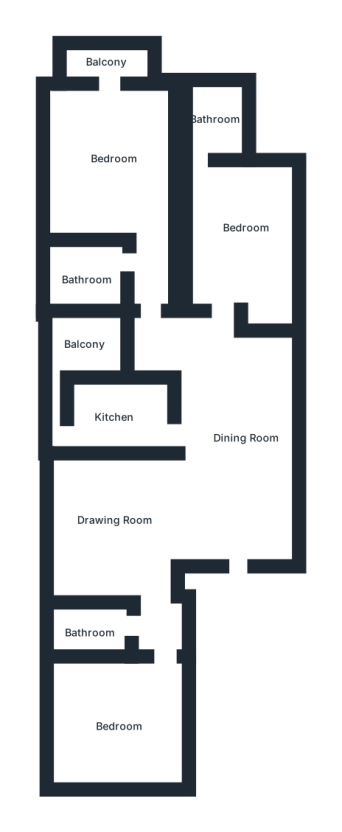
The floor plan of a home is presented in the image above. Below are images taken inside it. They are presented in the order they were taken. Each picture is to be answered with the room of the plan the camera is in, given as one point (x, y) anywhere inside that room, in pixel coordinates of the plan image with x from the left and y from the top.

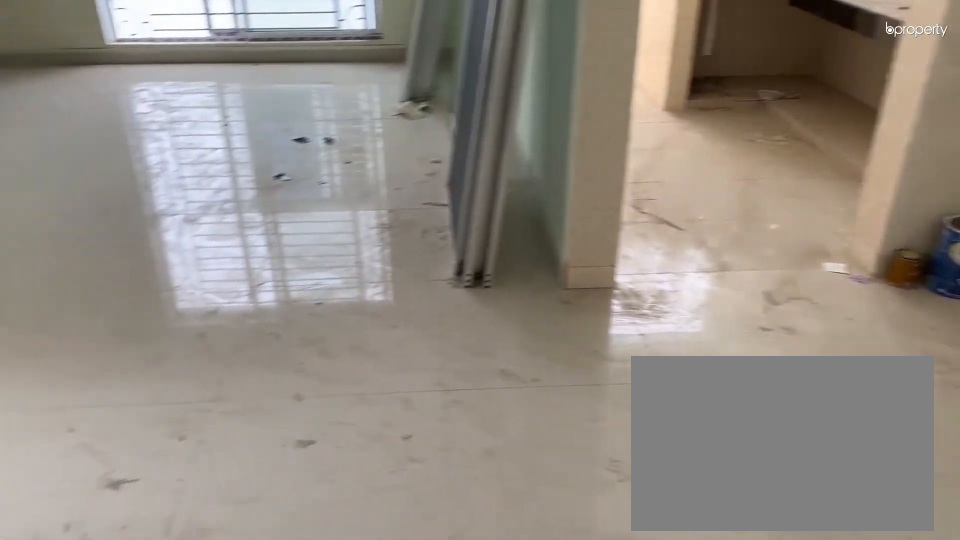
(234, 426)
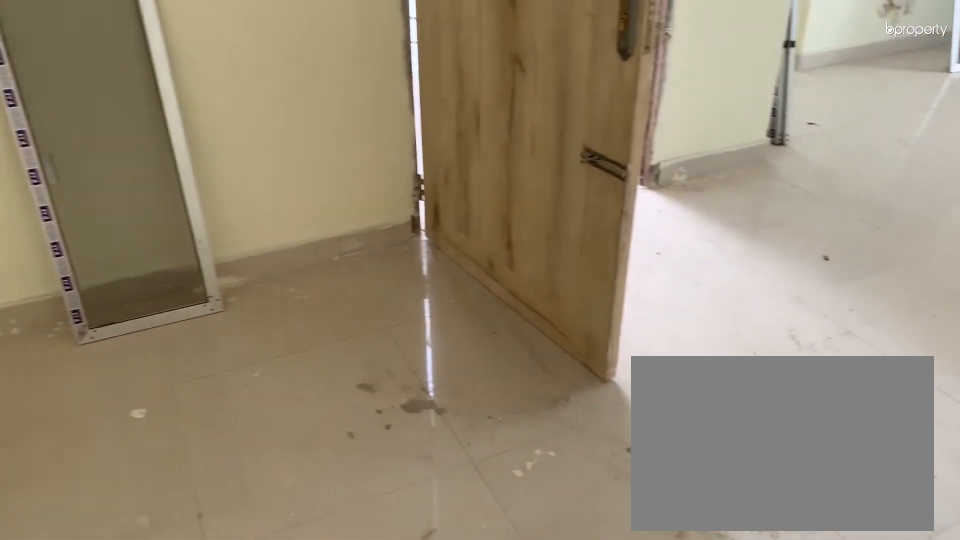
(234, 426)
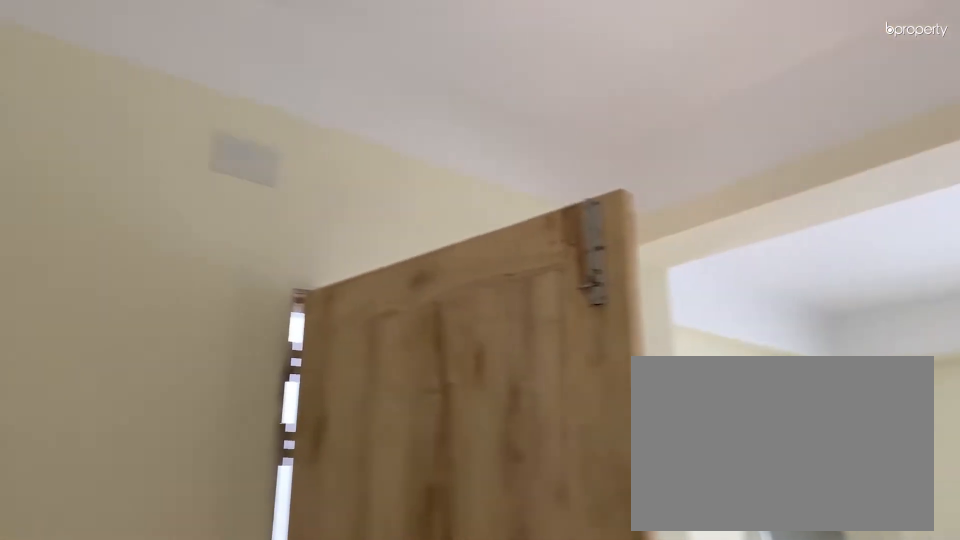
(234, 426)
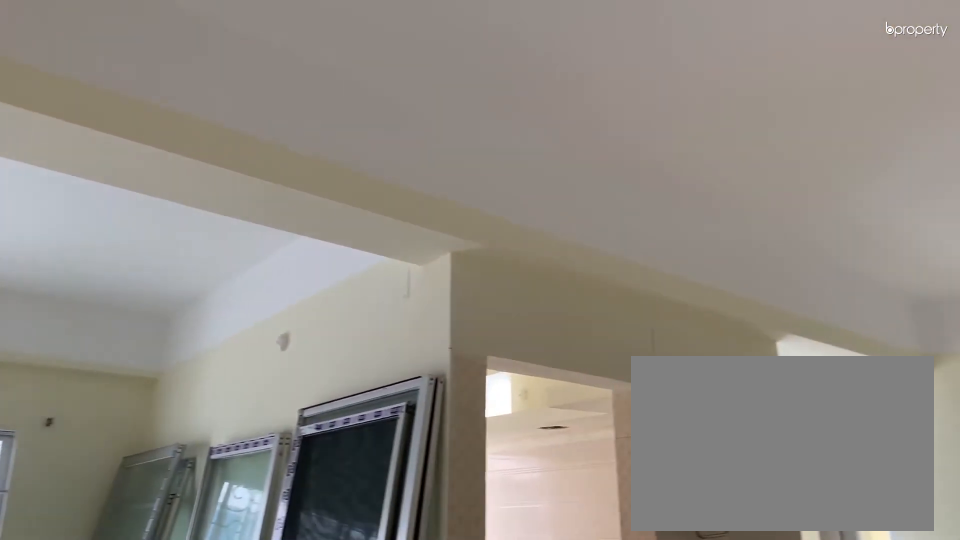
(234, 426)
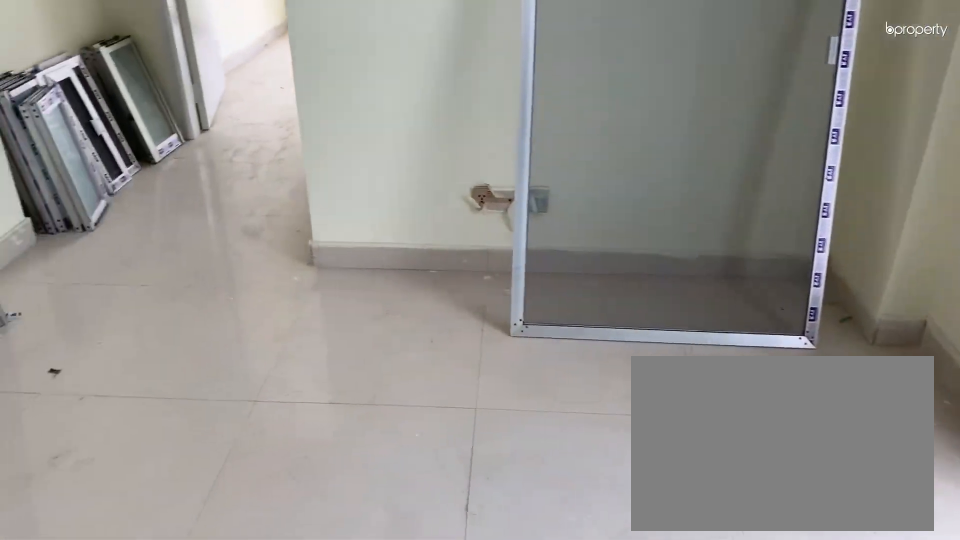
(108, 514)
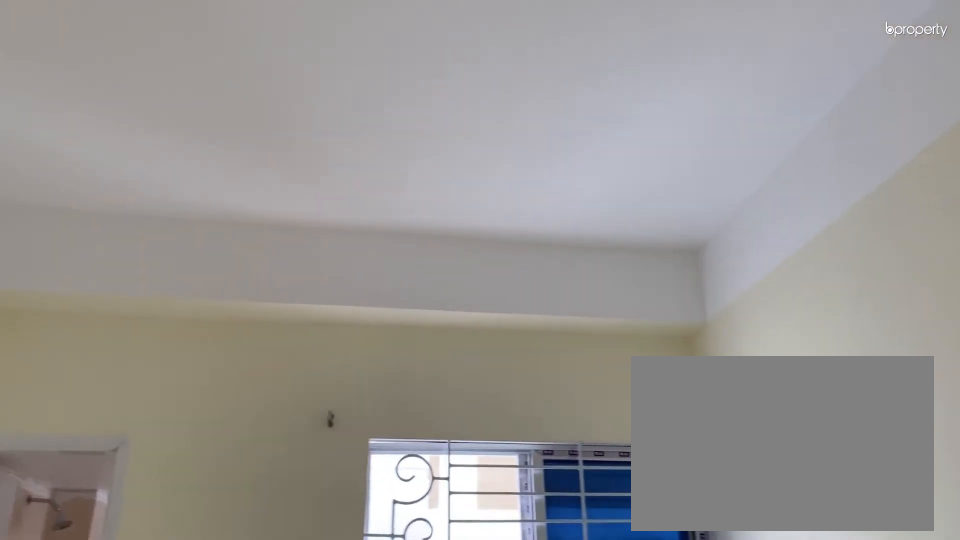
(233, 237)
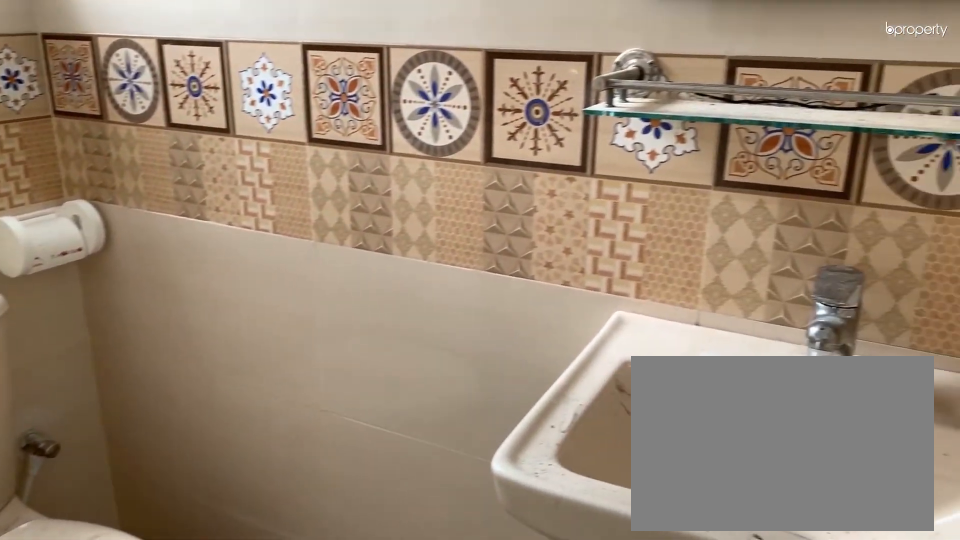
(215, 124)
